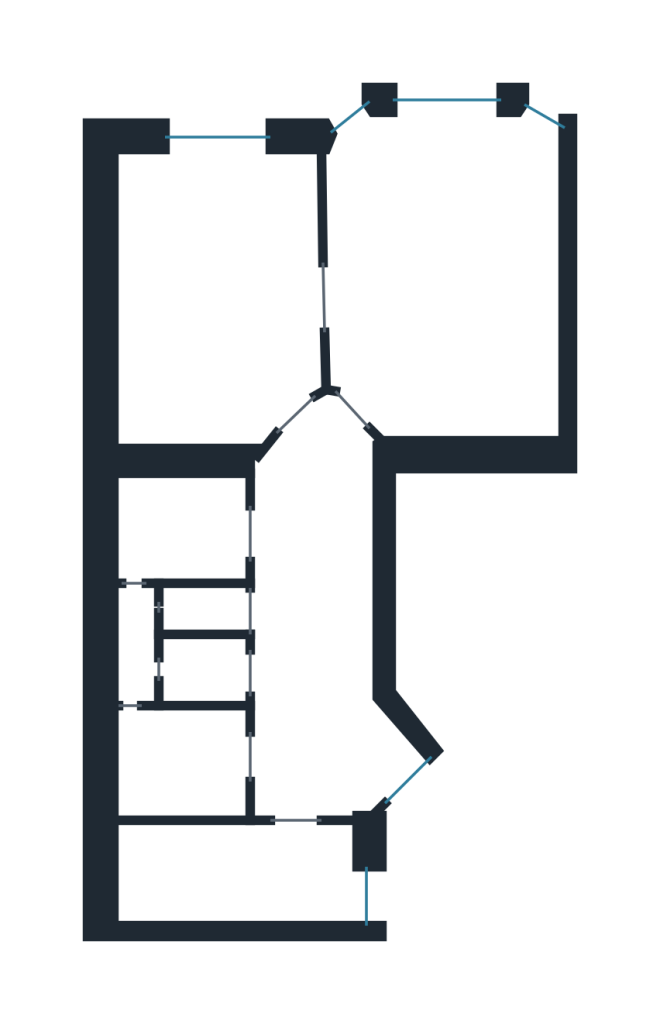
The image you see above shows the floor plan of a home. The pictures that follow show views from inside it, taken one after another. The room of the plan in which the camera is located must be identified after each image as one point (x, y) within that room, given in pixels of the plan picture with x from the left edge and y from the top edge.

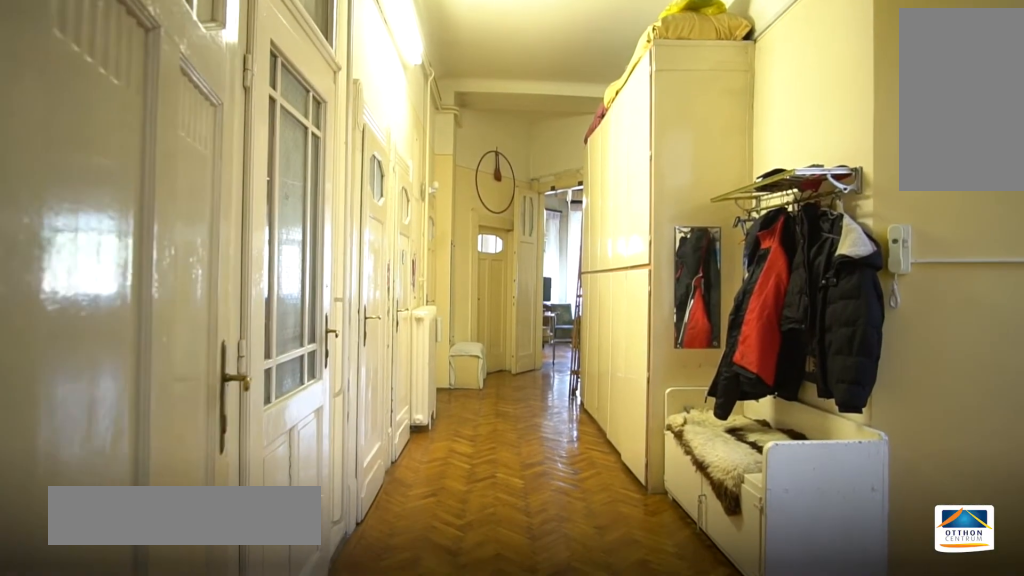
(321, 606)
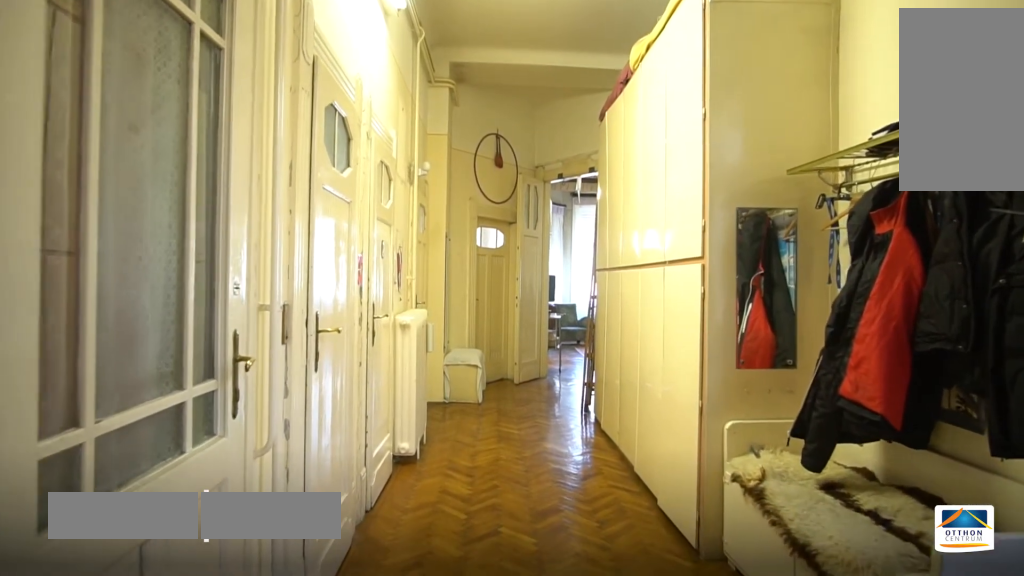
(321, 605)
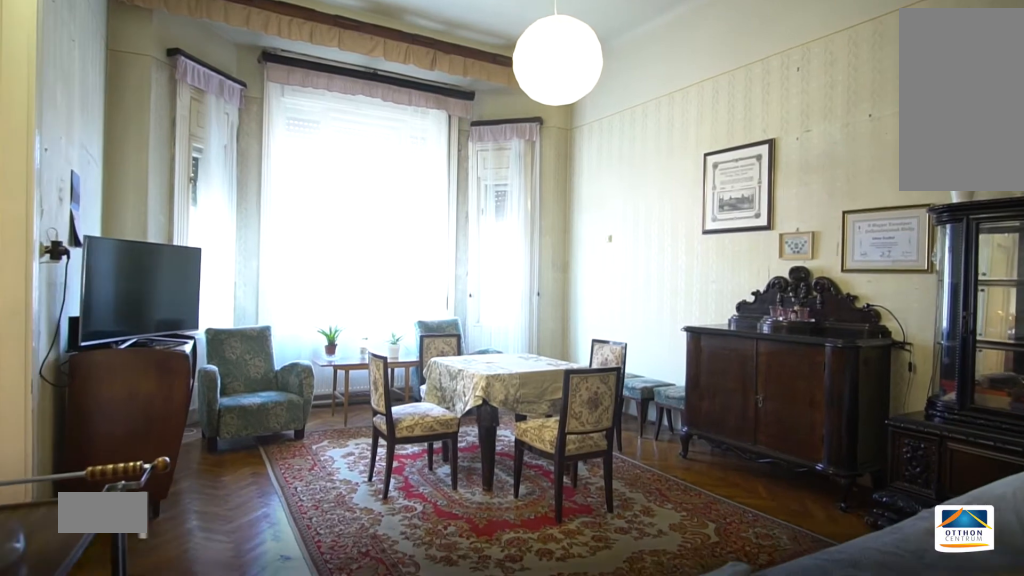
(462, 284)
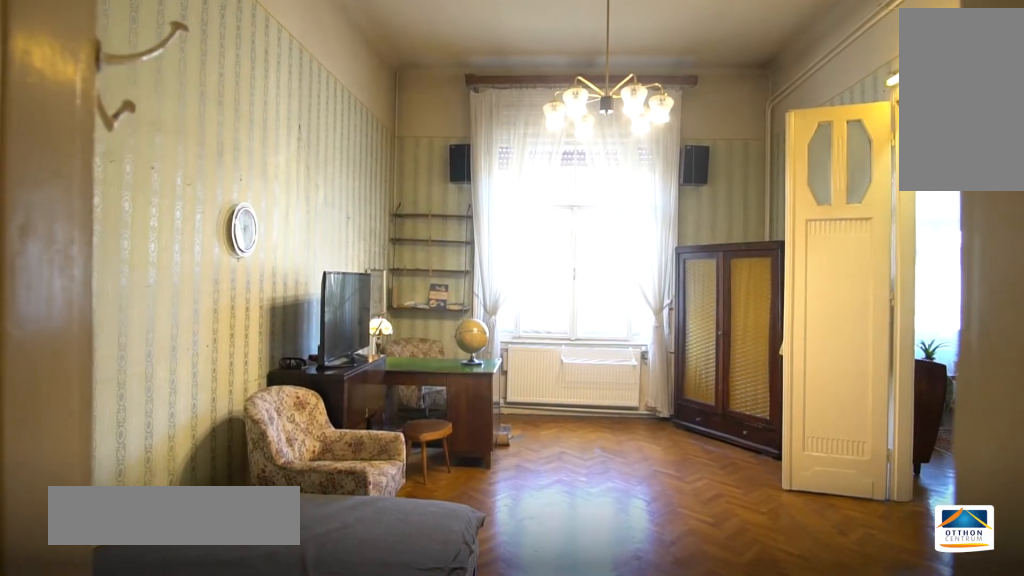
(235, 292)
